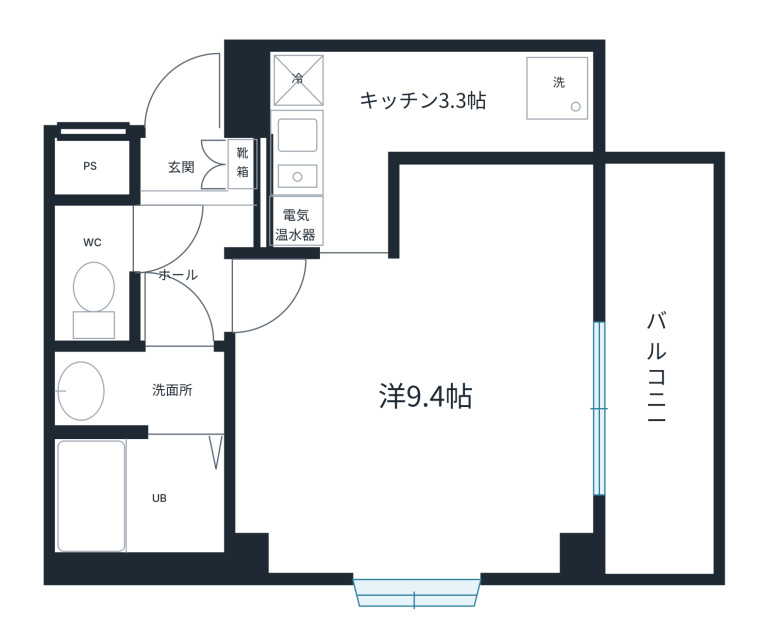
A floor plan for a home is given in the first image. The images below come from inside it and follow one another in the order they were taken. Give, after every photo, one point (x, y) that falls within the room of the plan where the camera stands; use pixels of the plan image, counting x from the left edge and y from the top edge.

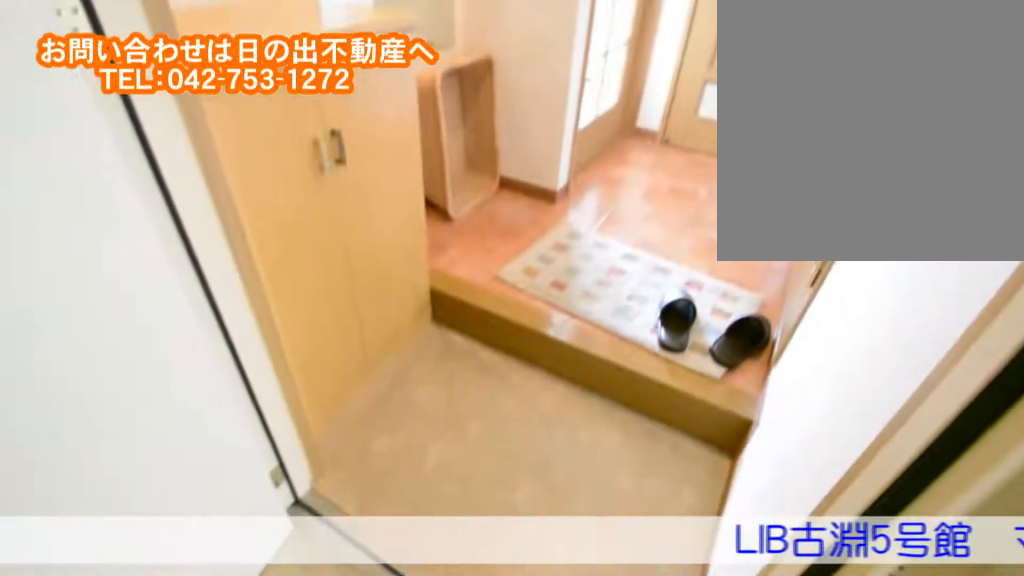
(191, 207)
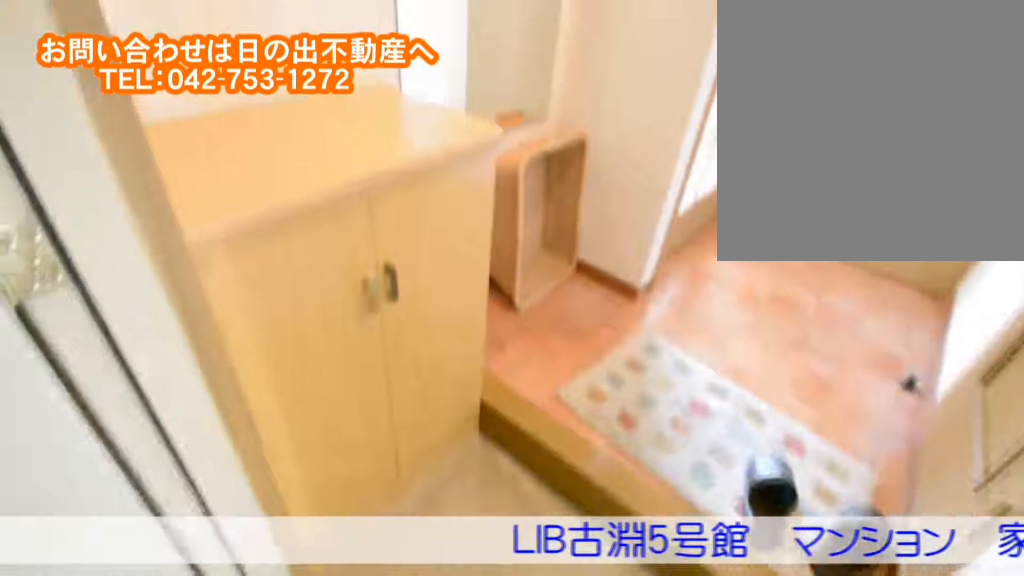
(191, 205)
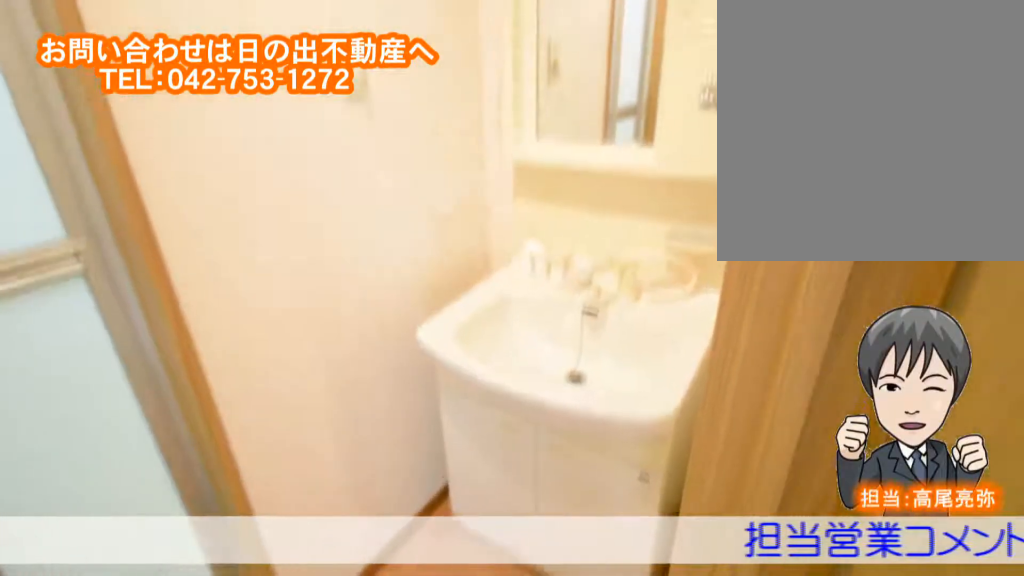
(133, 392)
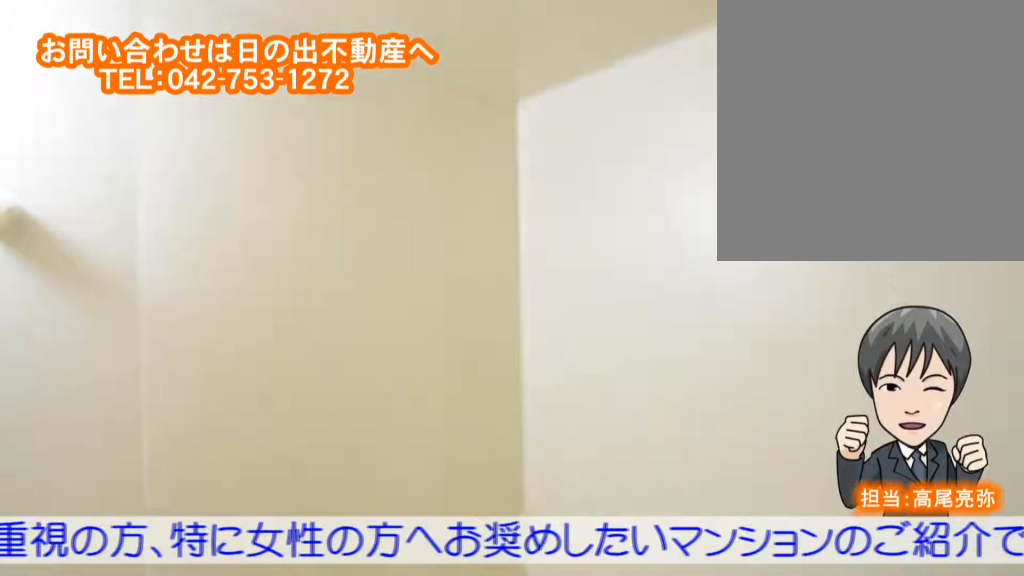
(127, 489)
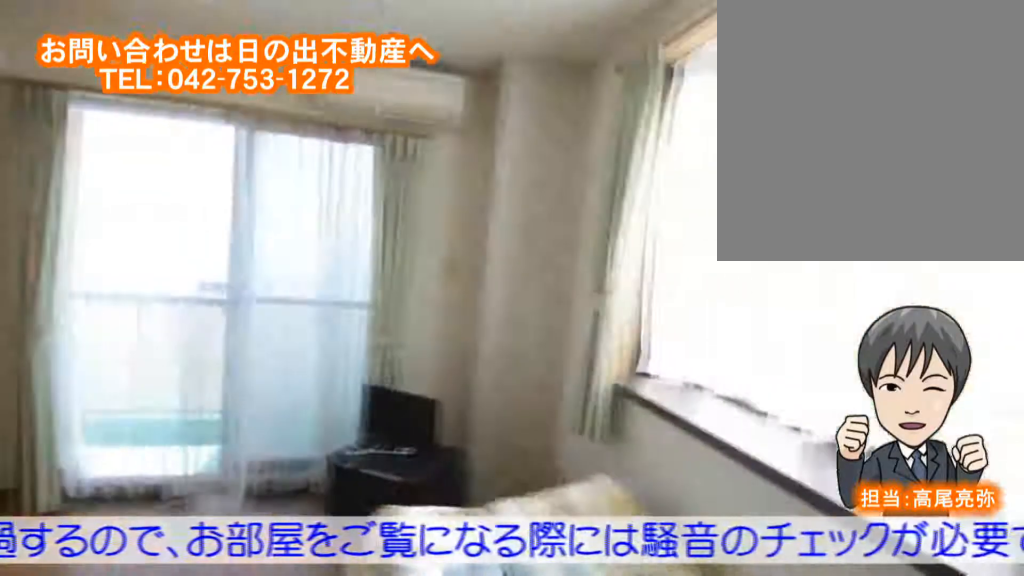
(434, 439)
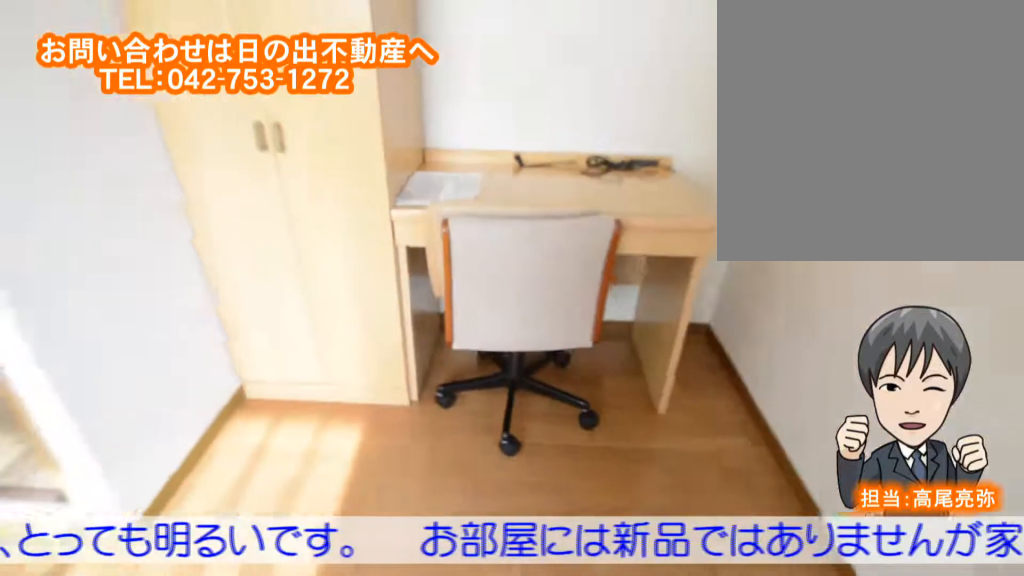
(434, 439)
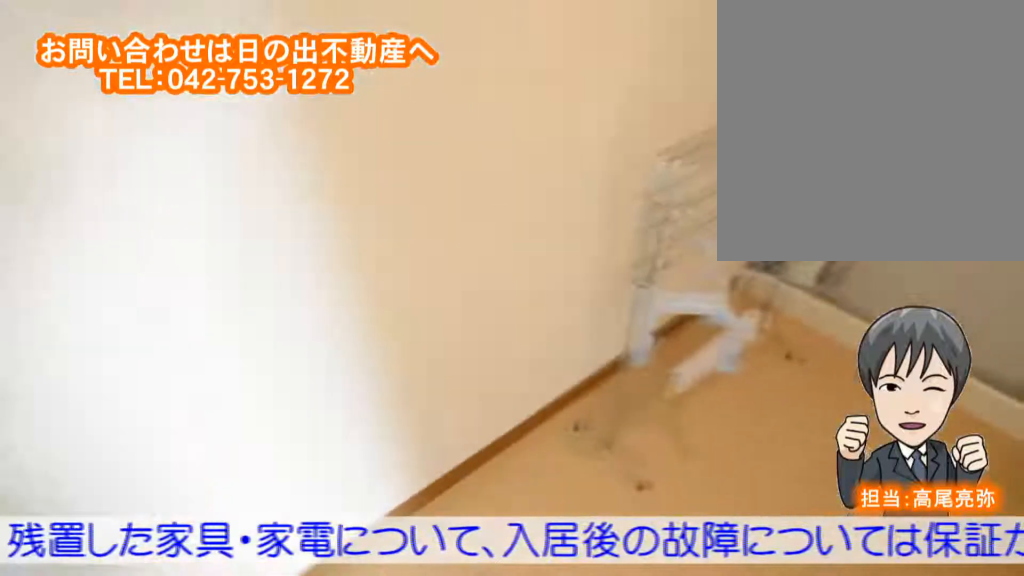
(383, 112)
